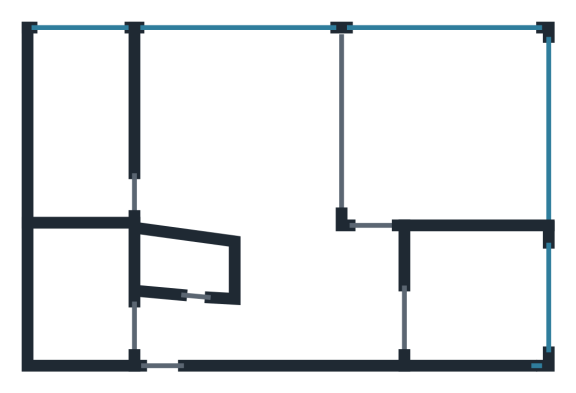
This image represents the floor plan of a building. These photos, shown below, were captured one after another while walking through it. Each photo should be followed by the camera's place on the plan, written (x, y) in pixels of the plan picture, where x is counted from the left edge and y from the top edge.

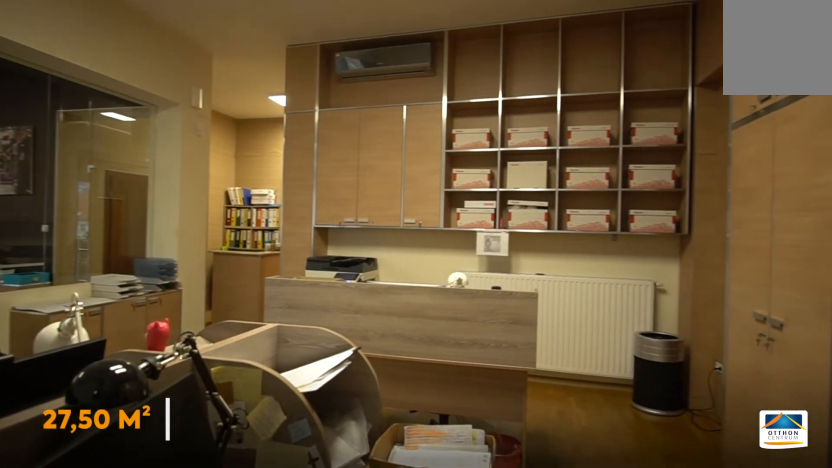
(234, 139)
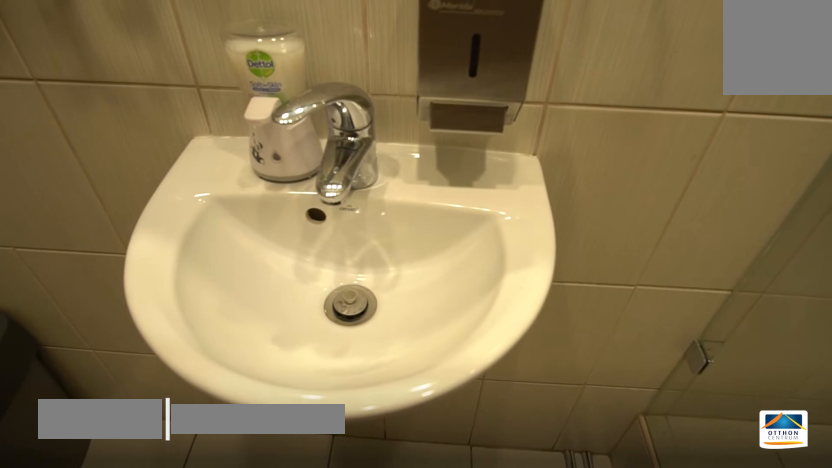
(174, 262)
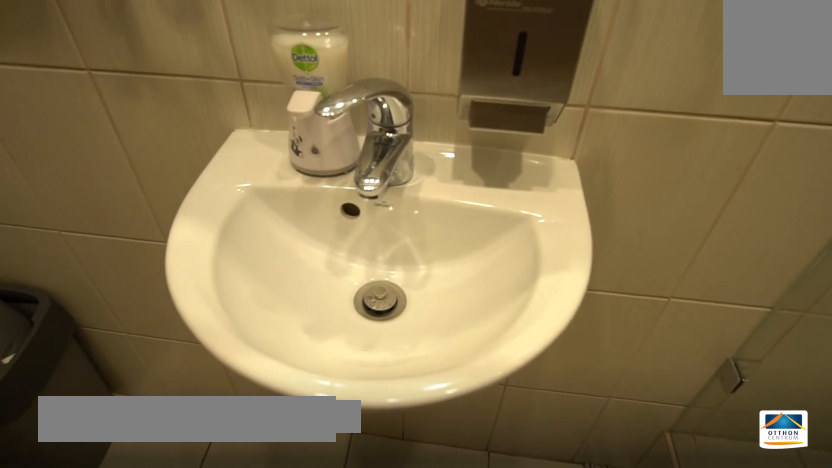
(174, 262)
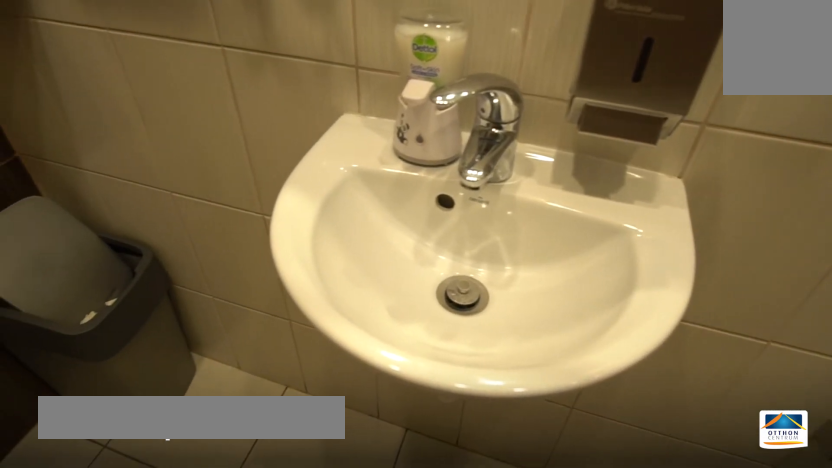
(174, 262)
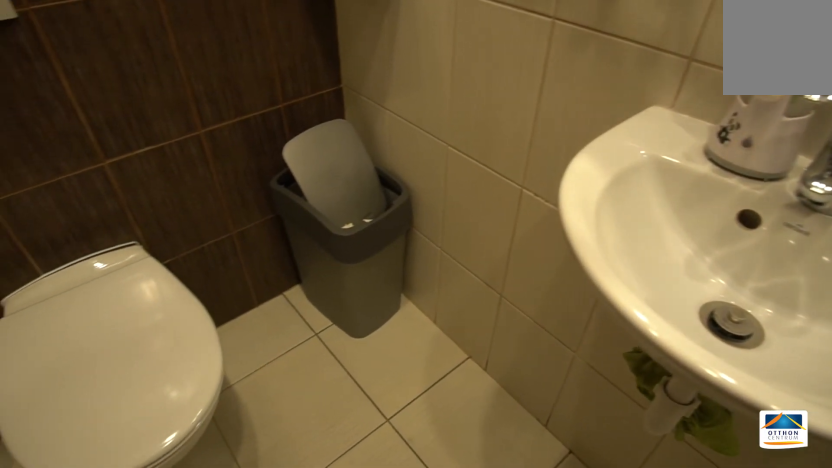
(172, 262)
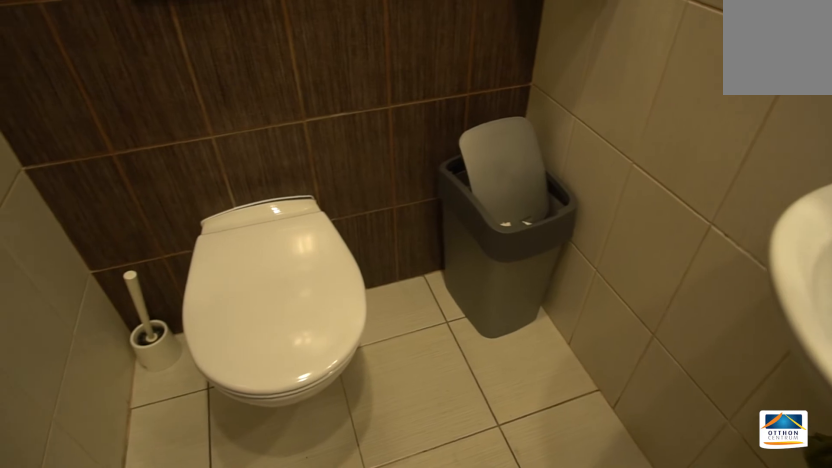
(173, 261)
